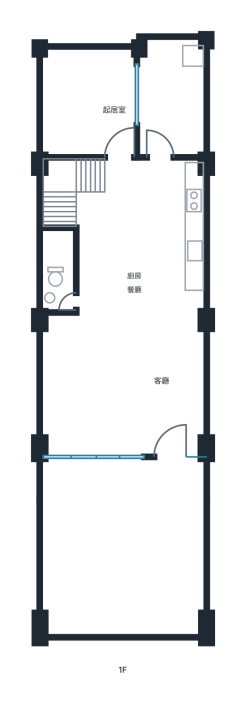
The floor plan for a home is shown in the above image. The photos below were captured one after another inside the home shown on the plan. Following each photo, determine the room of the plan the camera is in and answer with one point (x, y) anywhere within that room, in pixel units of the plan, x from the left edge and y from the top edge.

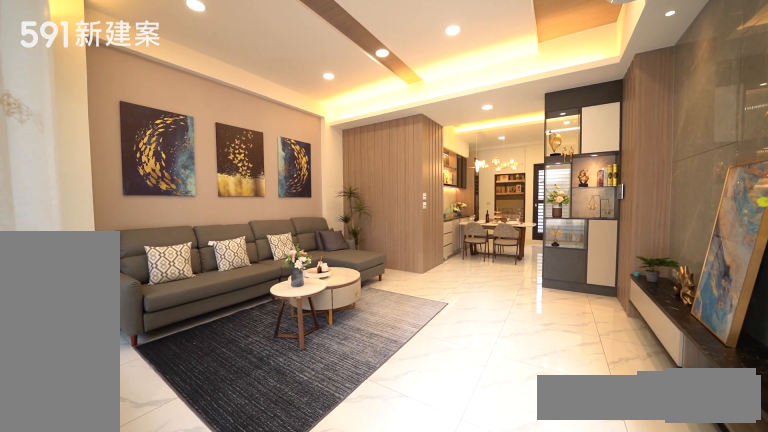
(122, 385)
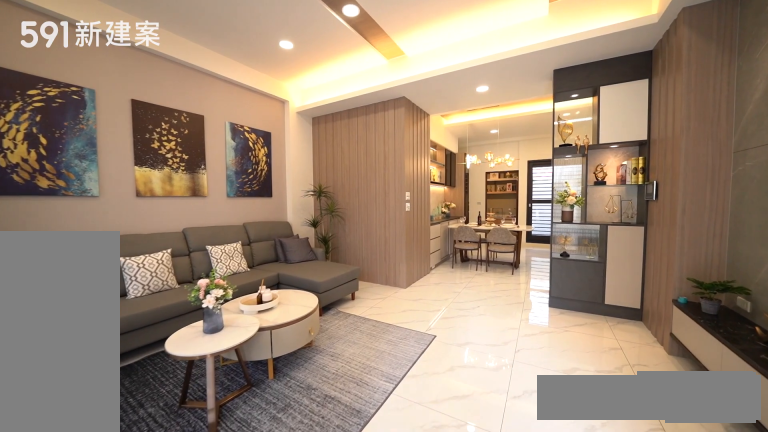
(122, 385)
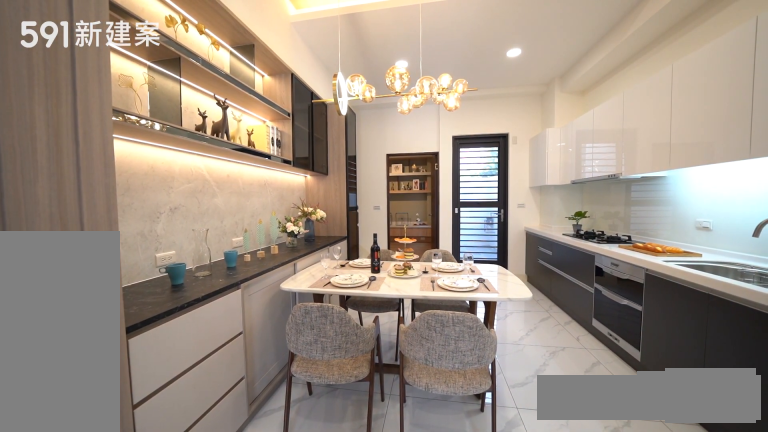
(123, 251)
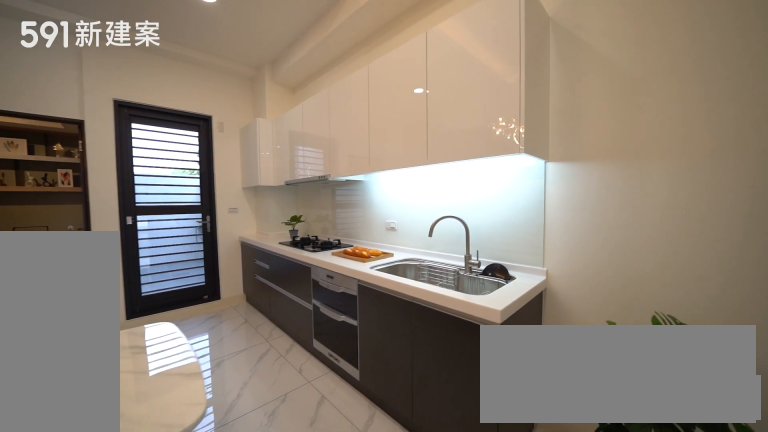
(178, 231)
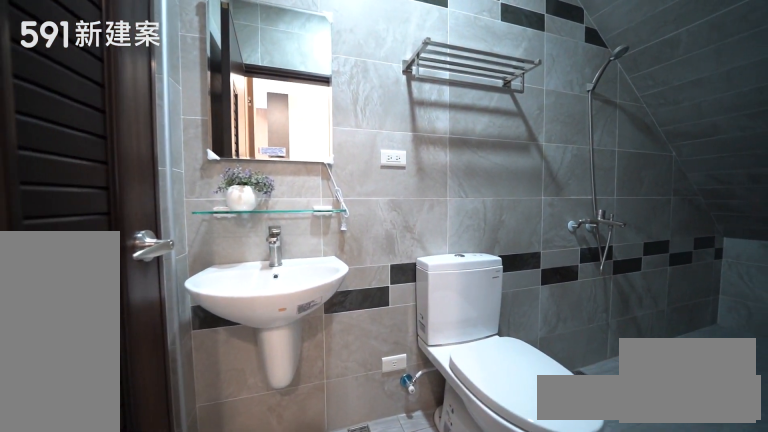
(56, 270)
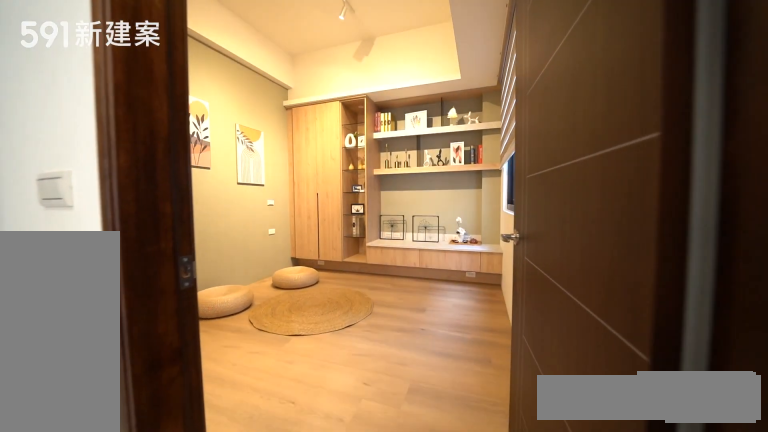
(85, 98)
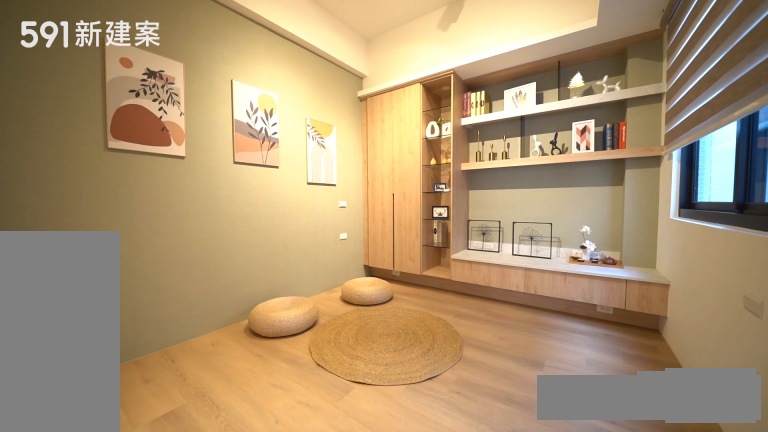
(85, 98)
